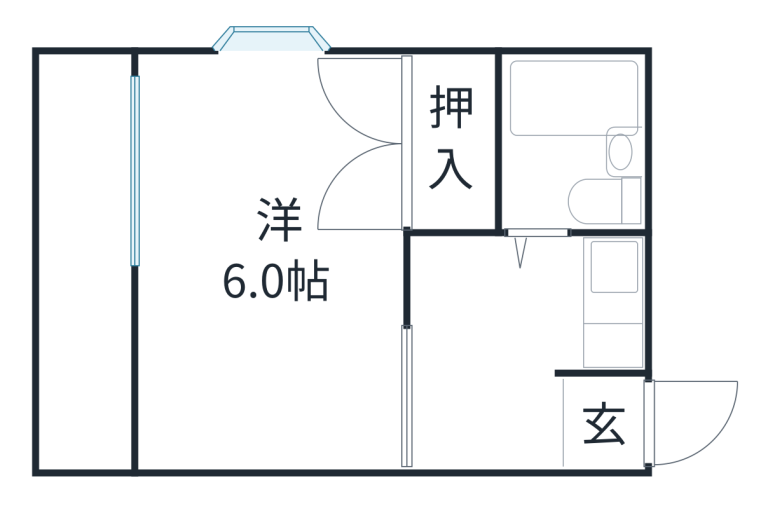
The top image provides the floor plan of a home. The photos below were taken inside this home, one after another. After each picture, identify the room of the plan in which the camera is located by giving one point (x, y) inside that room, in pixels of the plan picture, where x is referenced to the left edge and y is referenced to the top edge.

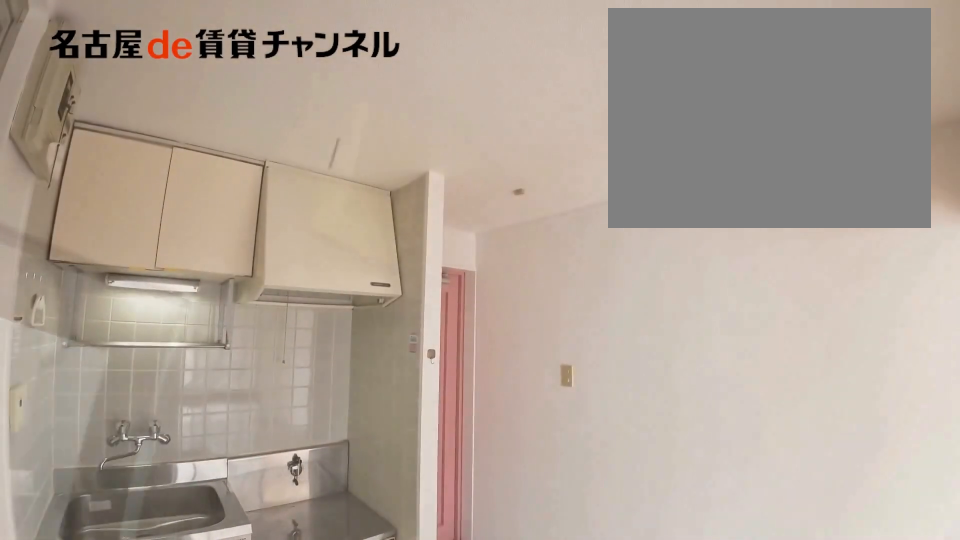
(489, 350)
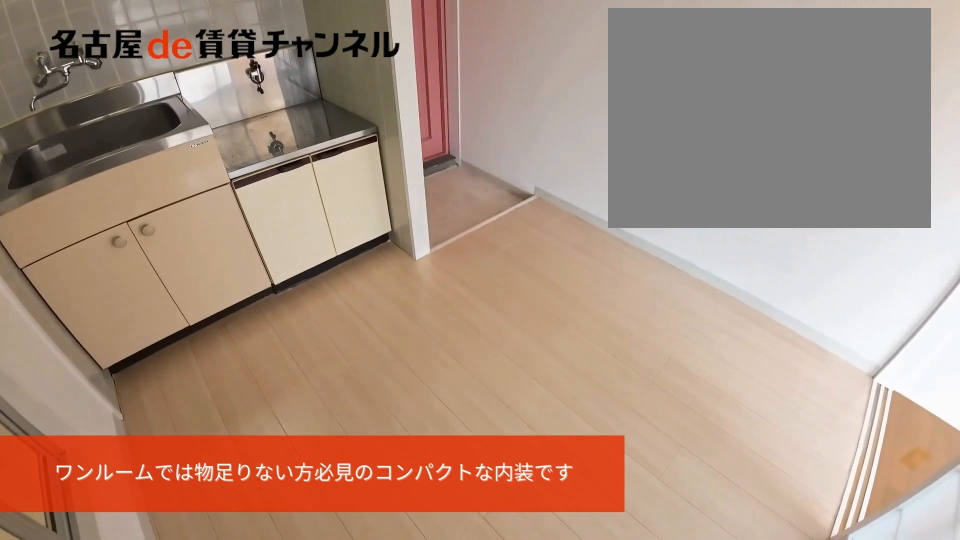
(489, 350)
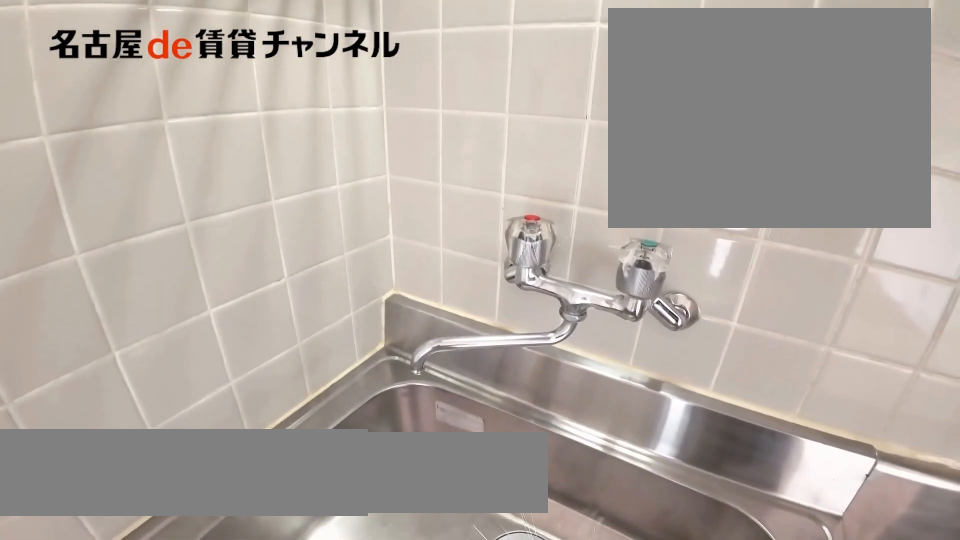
(618, 308)
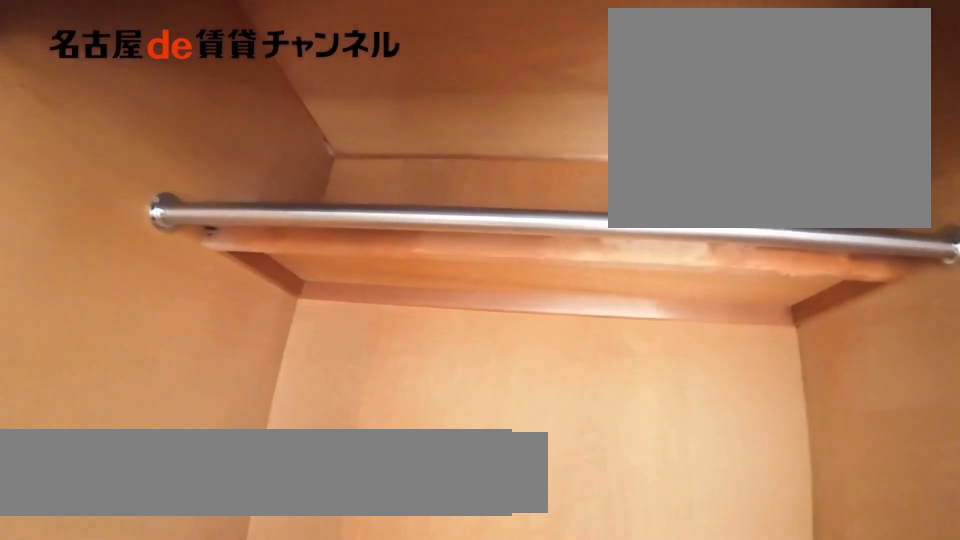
(452, 142)
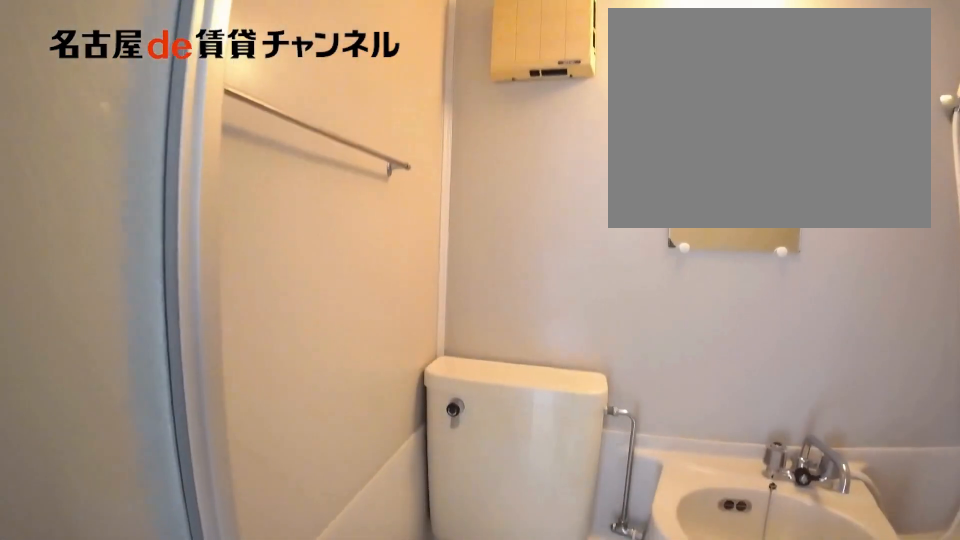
(572, 139)
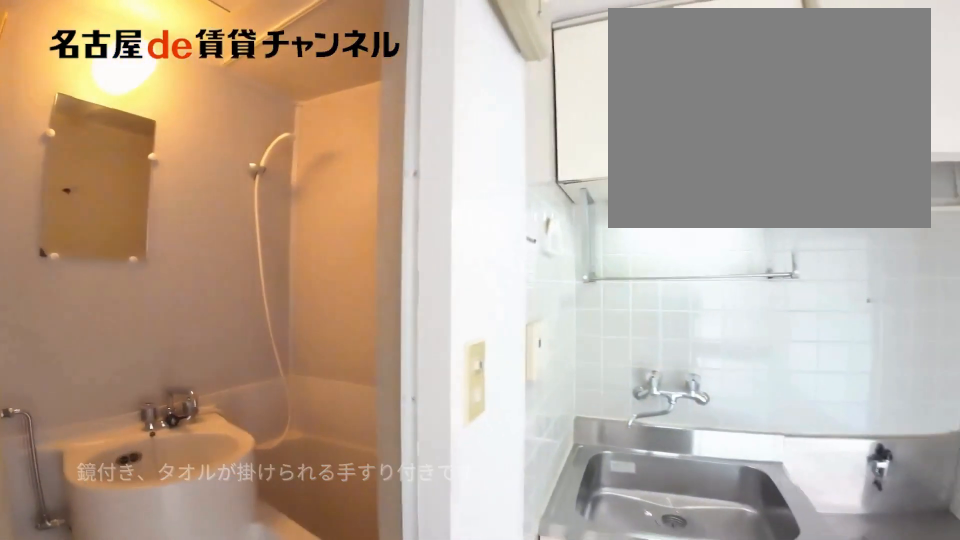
(572, 139)
